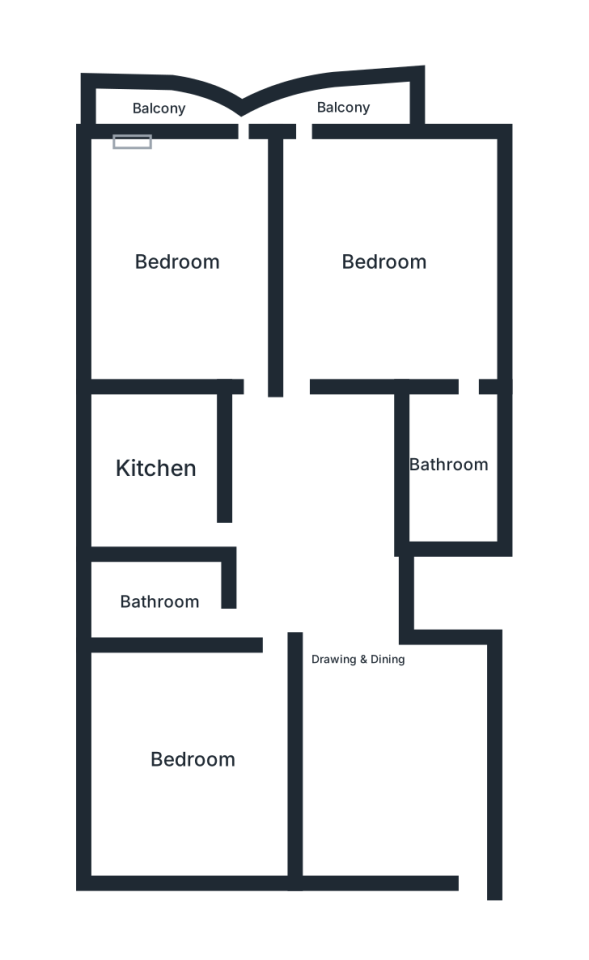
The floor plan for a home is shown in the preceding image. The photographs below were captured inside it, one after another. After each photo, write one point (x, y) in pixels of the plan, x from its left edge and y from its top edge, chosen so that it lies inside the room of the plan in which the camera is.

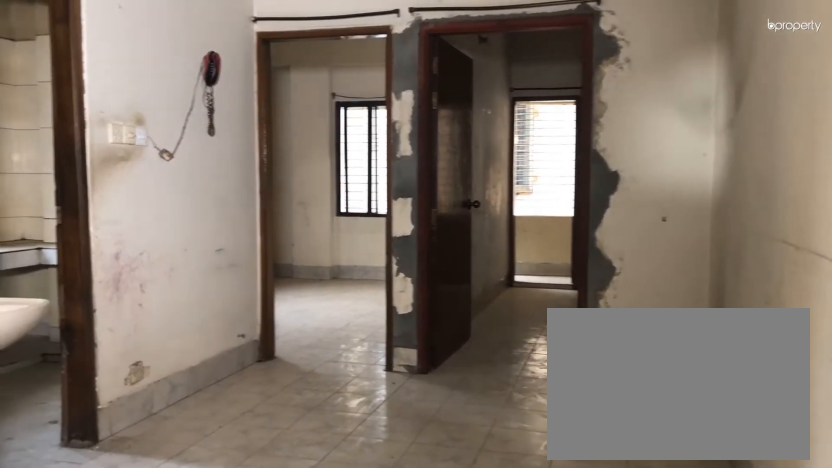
(361, 659)
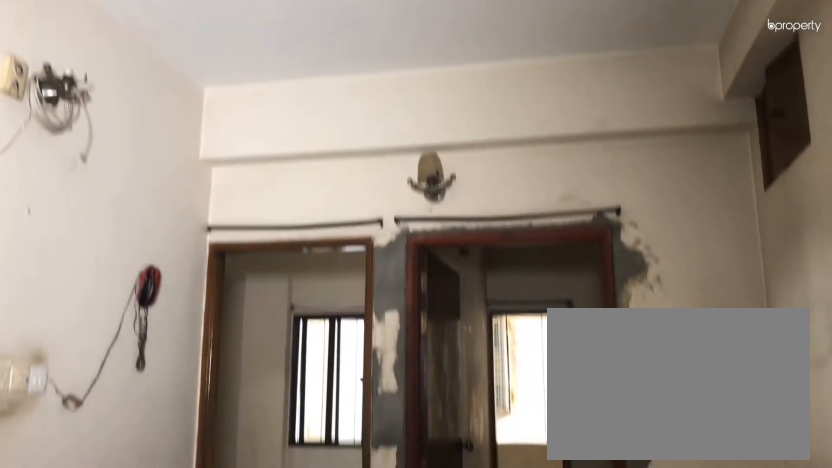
(361, 659)
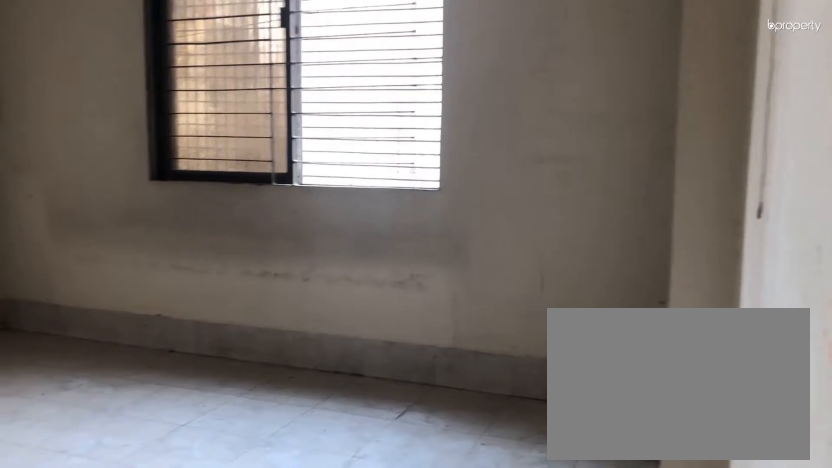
(193, 760)
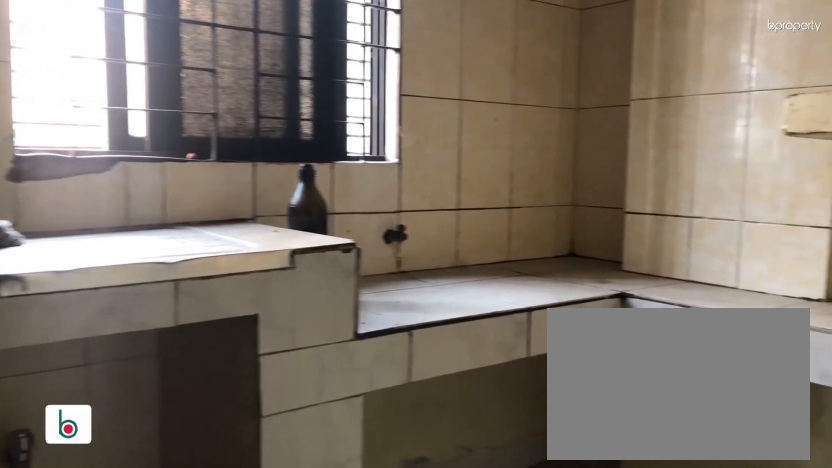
(156, 466)
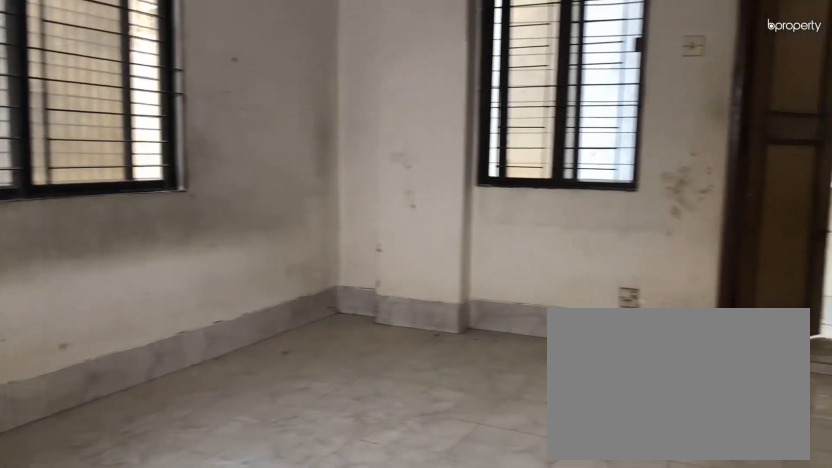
(178, 258)
